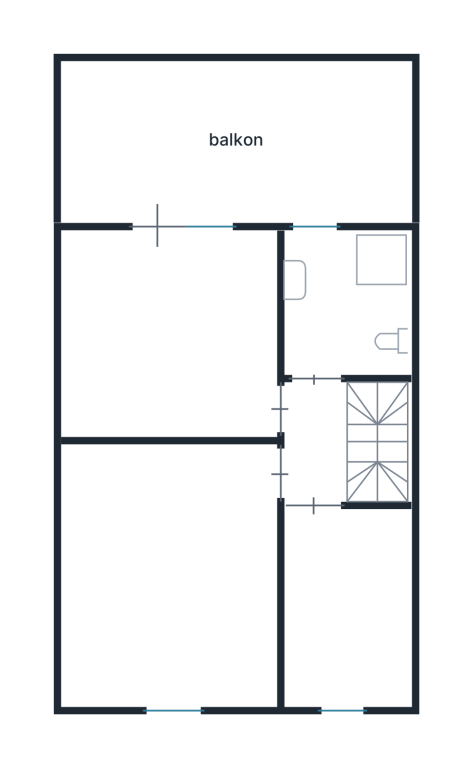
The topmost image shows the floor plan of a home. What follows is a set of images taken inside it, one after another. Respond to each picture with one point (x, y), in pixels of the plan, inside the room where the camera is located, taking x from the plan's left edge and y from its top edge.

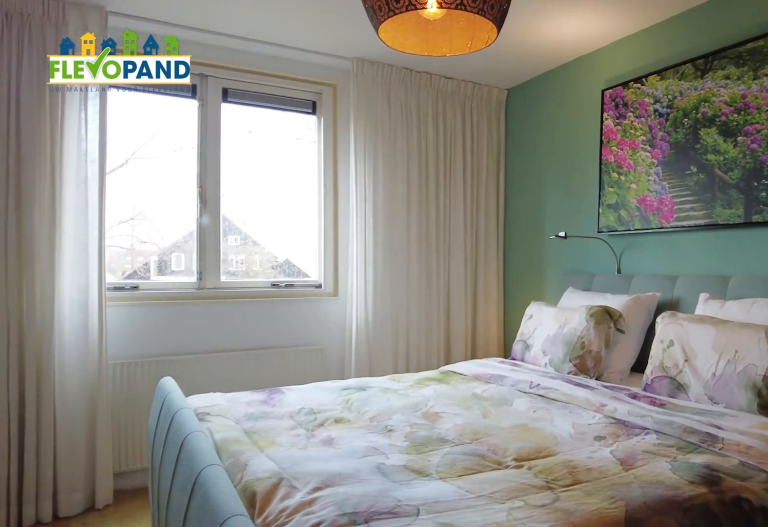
(168, 597)
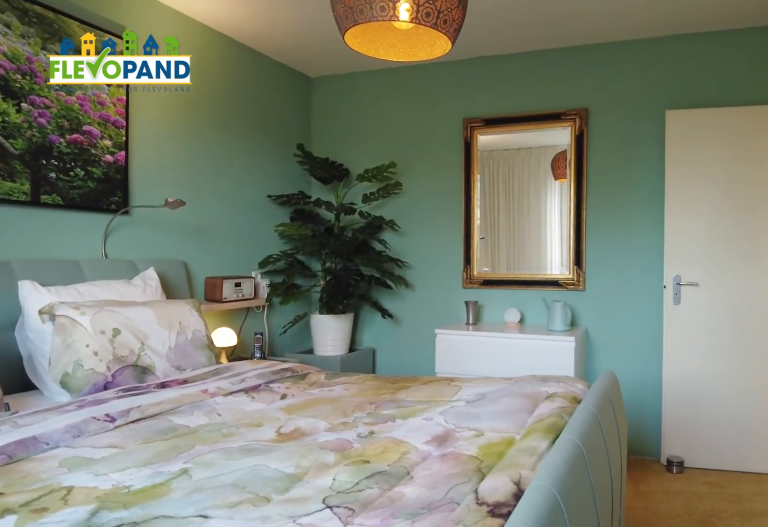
(168, 597)
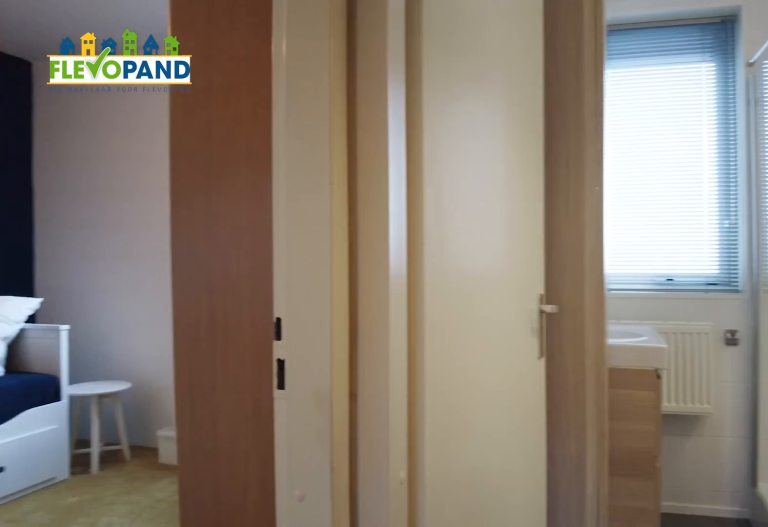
(315, 441)
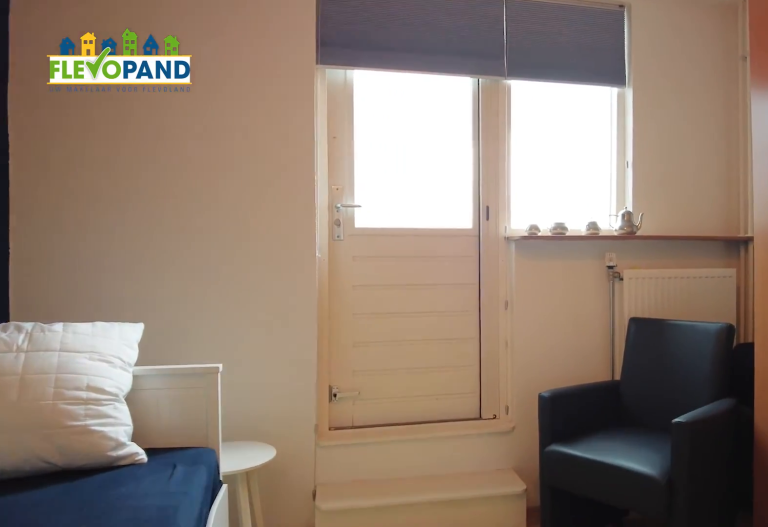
(82, 341)
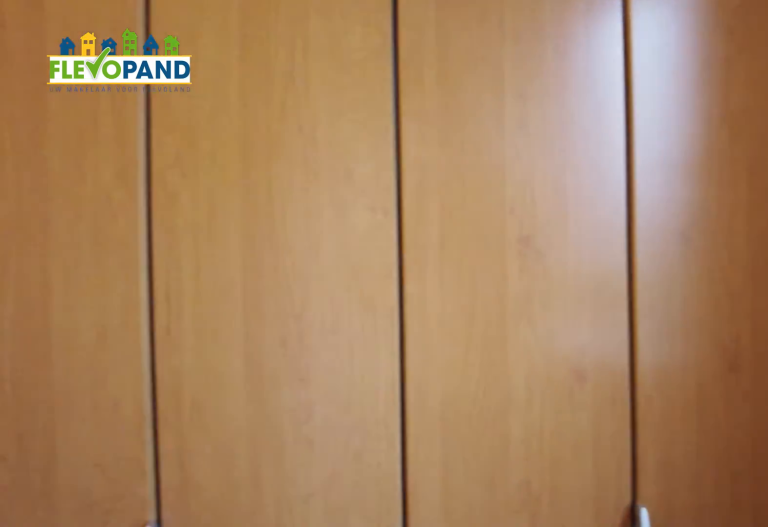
(346, 607)
